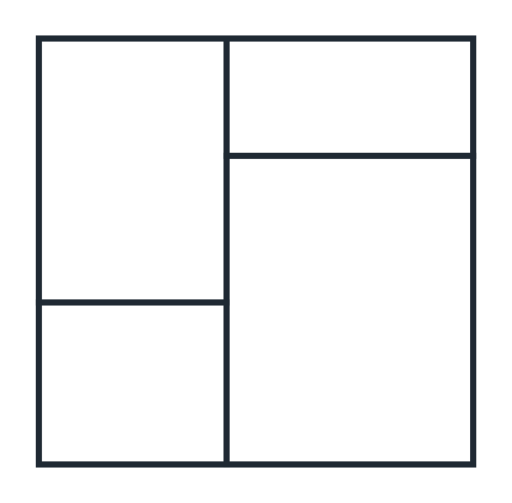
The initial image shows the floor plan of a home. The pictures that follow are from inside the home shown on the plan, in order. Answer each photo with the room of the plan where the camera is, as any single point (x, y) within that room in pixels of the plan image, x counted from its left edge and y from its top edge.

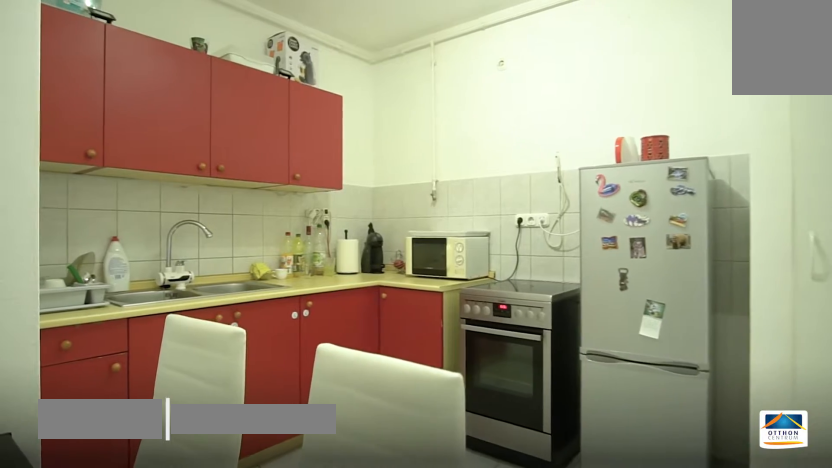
(345, 300)
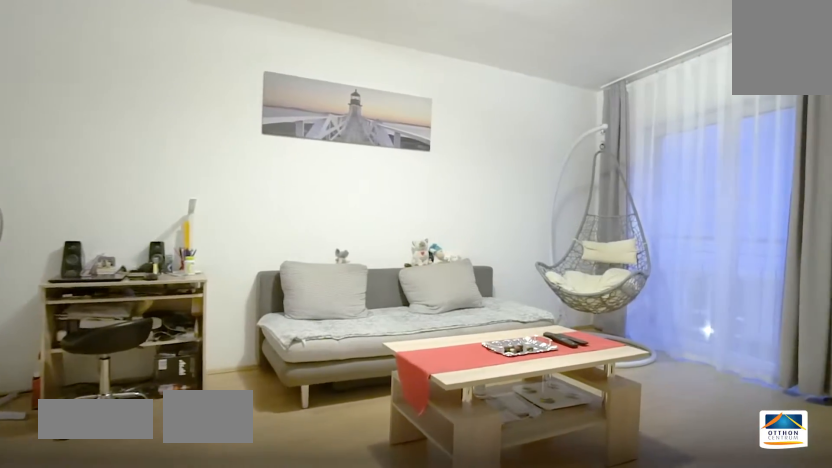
(153, 179)
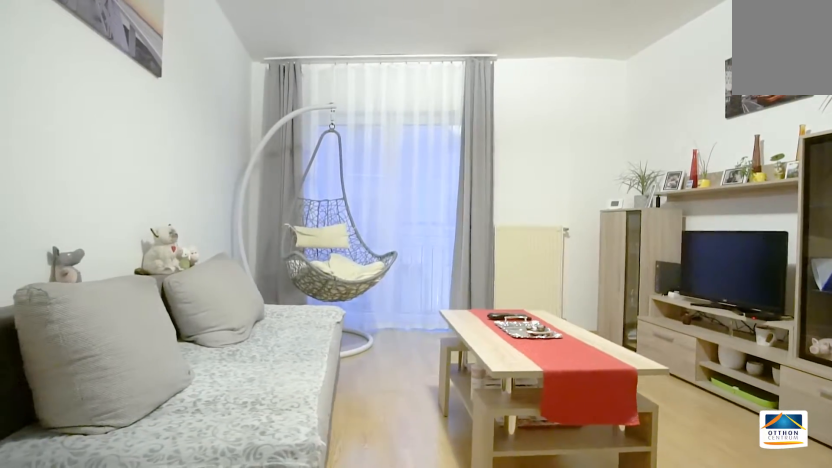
(154, 180)
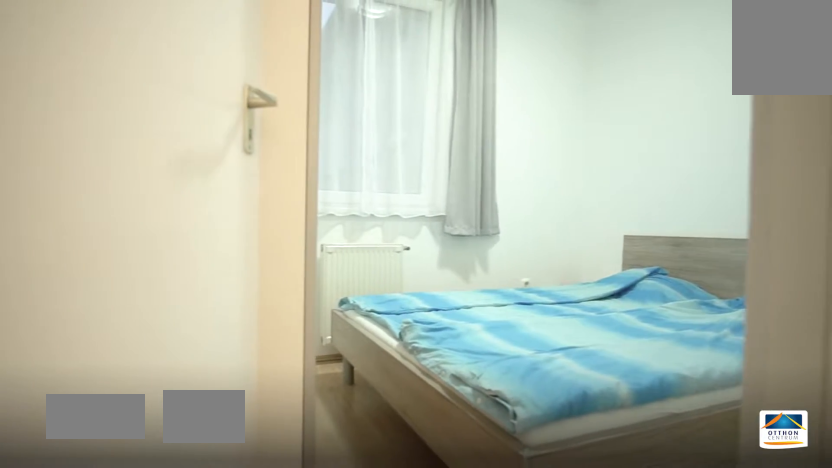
(351, 99)
